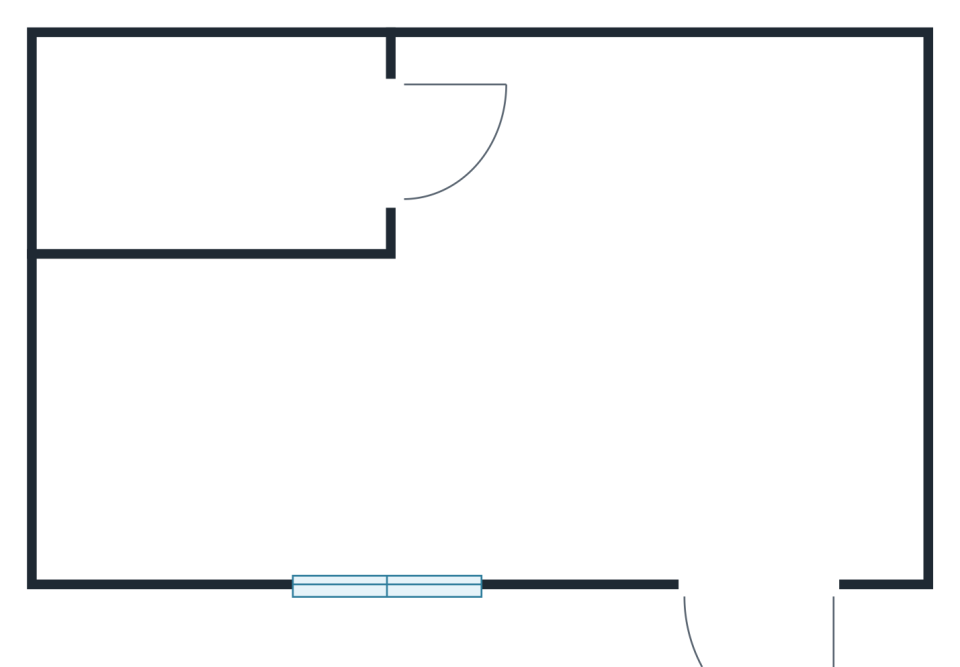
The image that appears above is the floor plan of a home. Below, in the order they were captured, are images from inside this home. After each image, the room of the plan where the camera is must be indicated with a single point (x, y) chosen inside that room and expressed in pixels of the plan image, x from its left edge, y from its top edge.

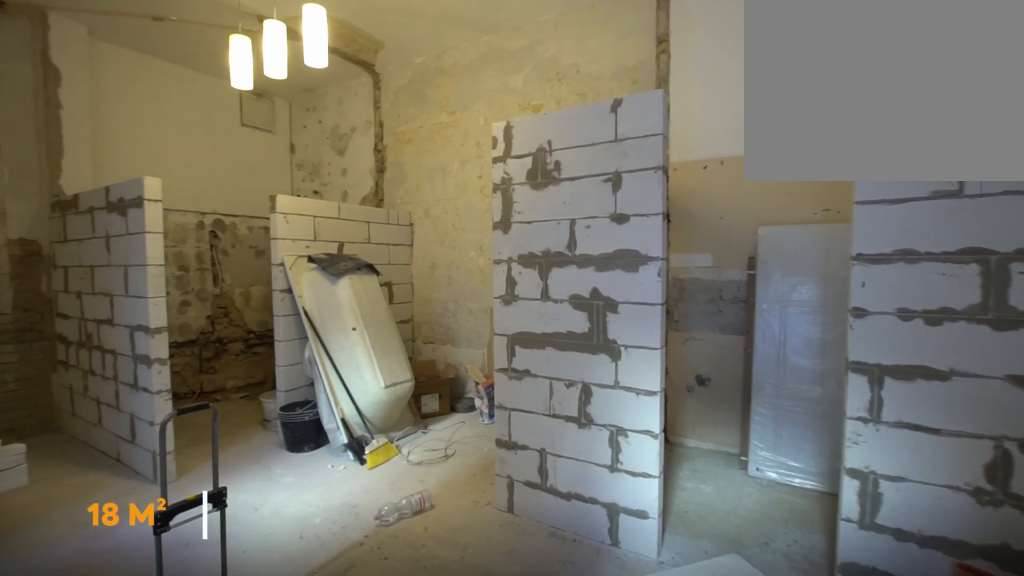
(534, 346)
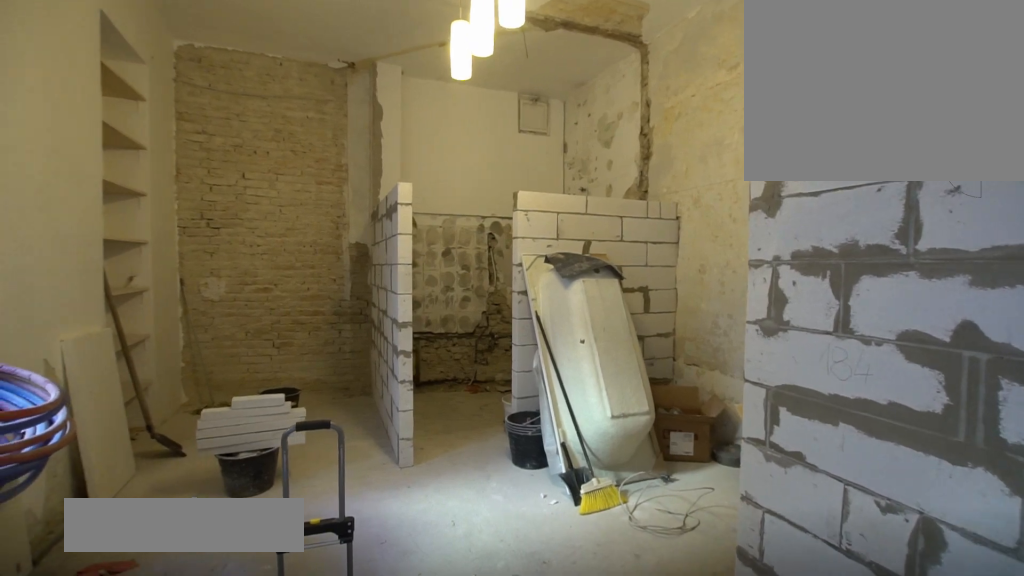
(534, 346)
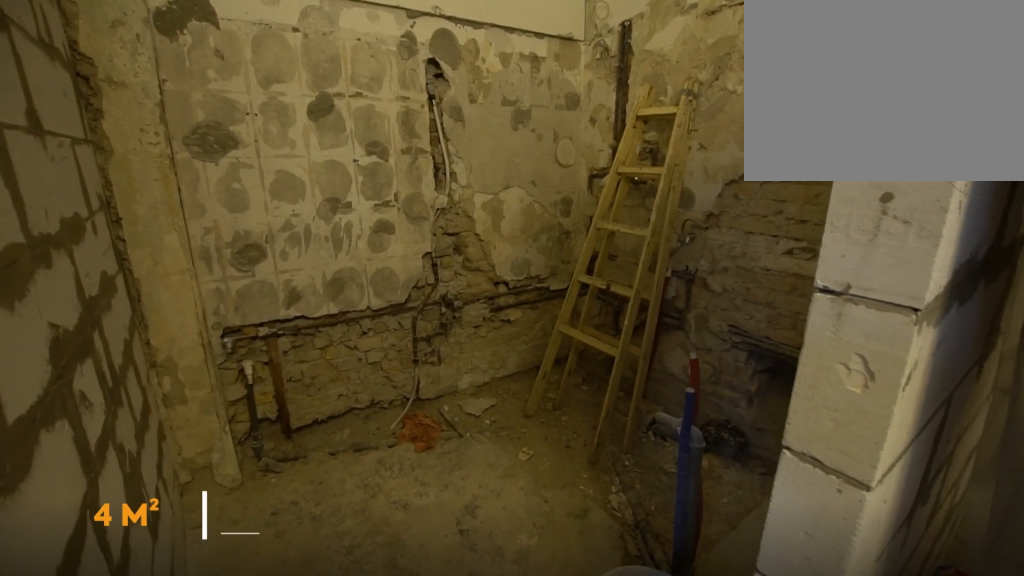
(234, 154)
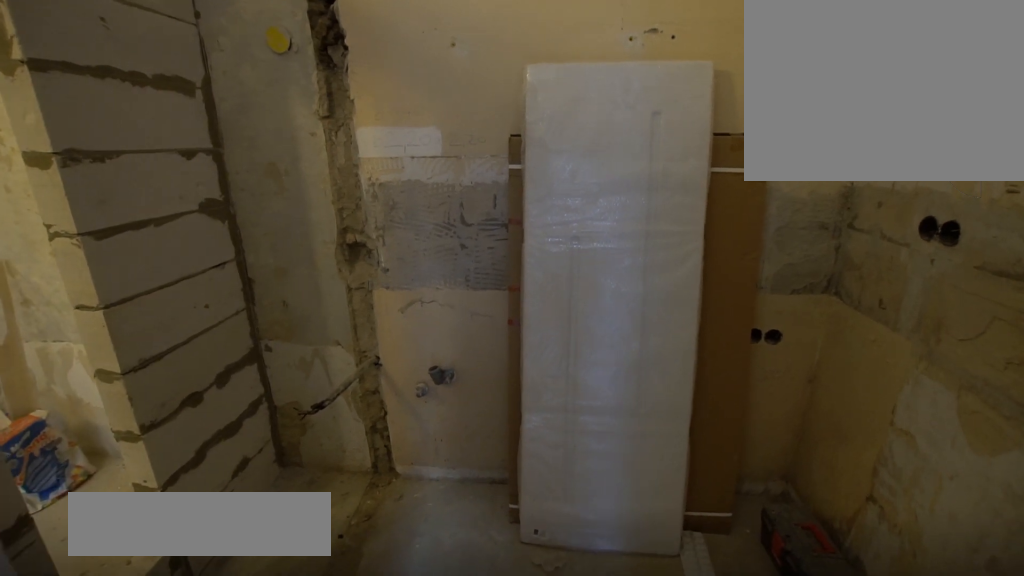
(752, 153)
